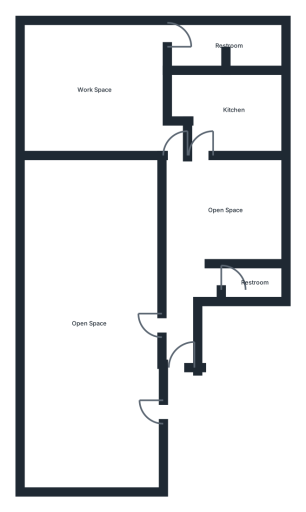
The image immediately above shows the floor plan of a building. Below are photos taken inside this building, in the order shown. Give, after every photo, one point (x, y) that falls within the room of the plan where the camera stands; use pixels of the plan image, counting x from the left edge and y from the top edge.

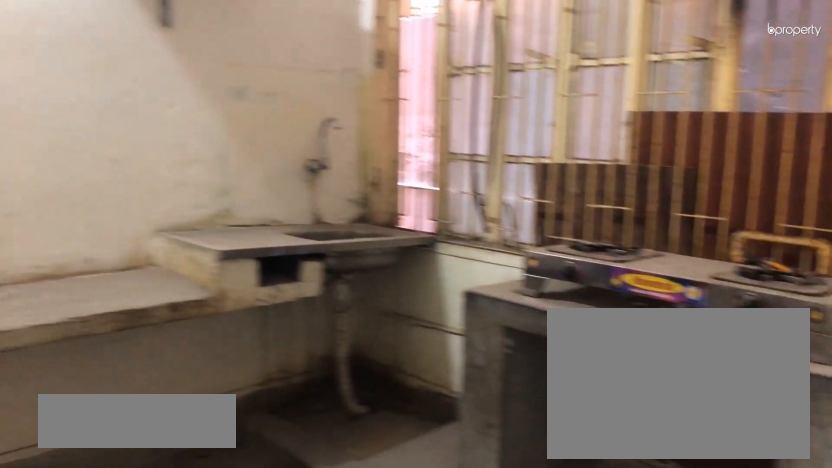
(235, 110)
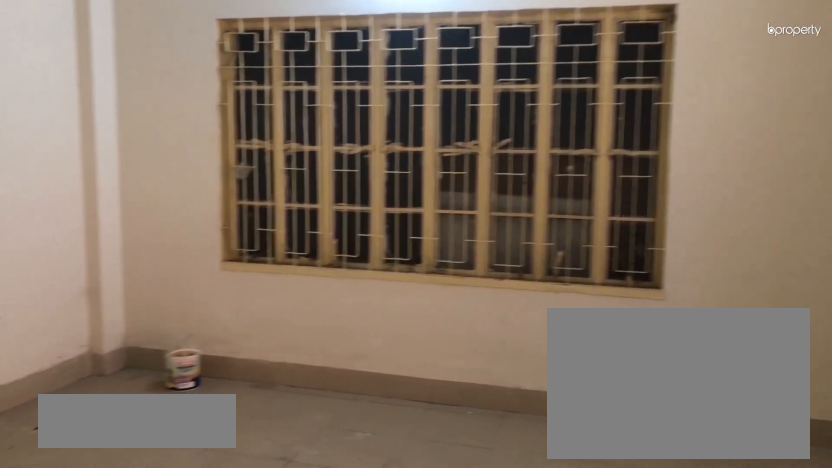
(94, 90)
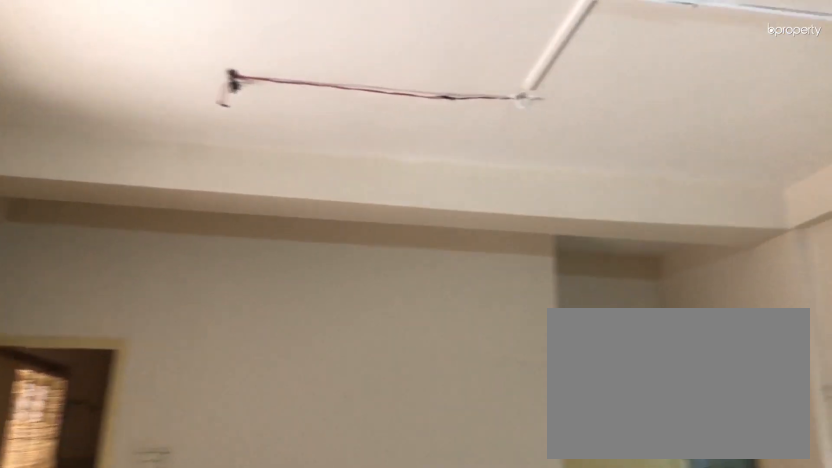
(94, 90)
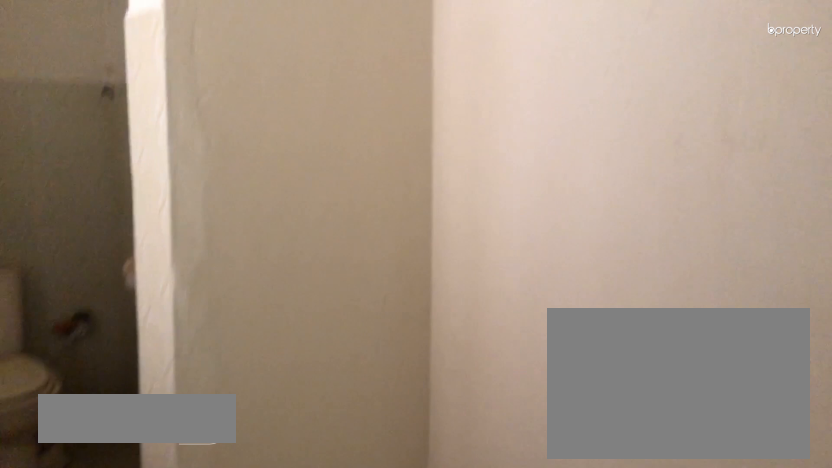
(228, 45)
